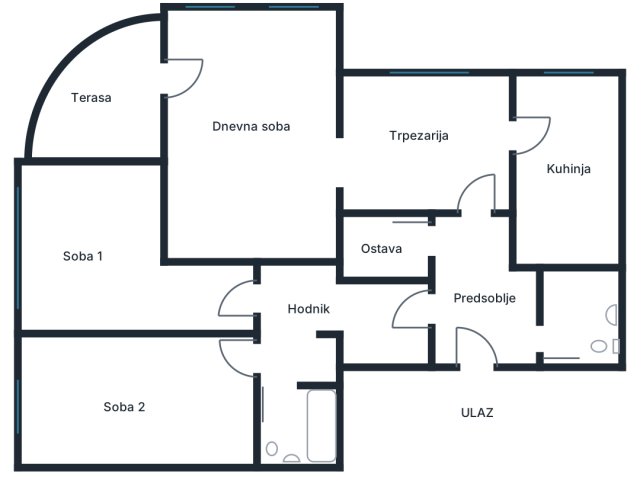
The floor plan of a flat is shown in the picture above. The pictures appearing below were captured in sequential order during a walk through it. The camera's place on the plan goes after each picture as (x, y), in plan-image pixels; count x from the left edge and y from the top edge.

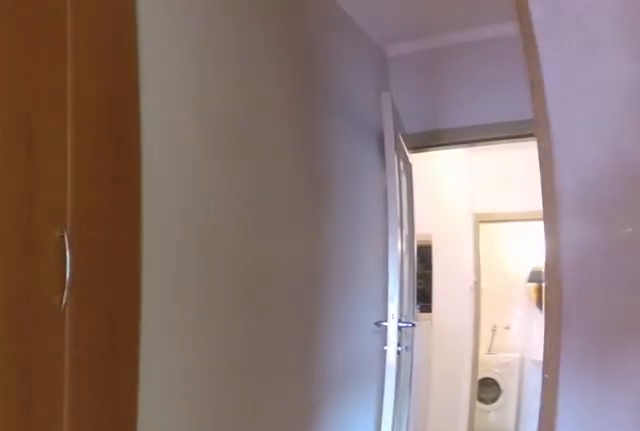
(292, 328)
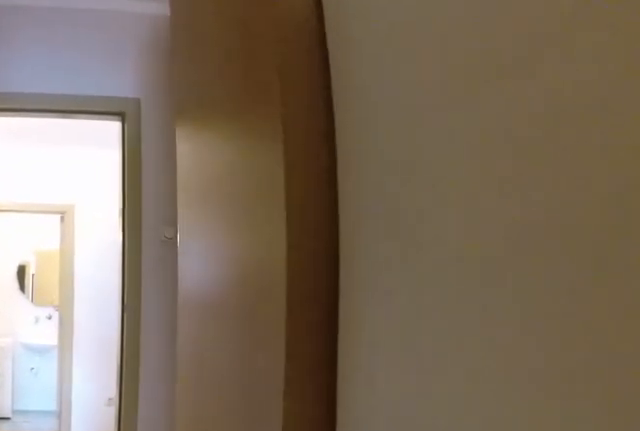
(322, 301)
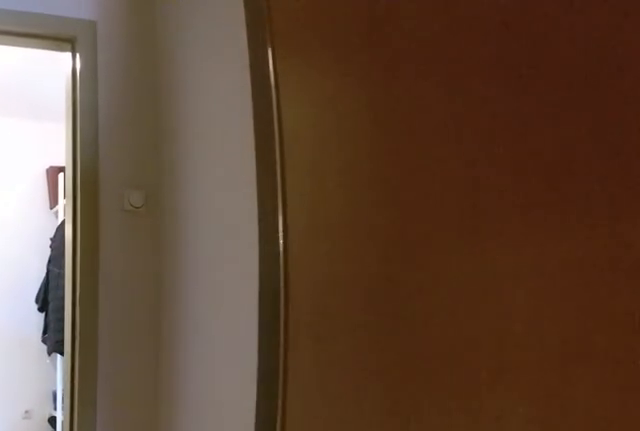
(347, 301)
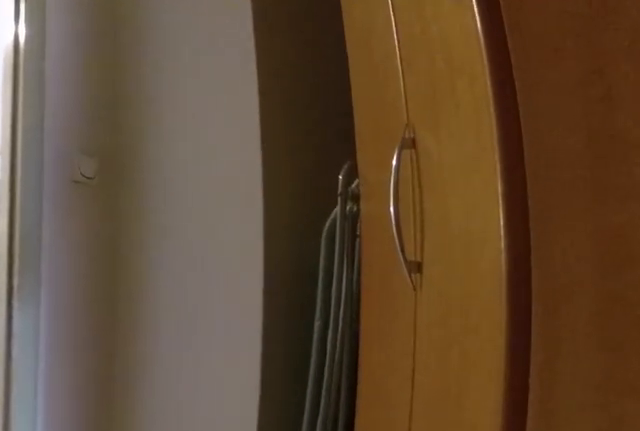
(362, 301)
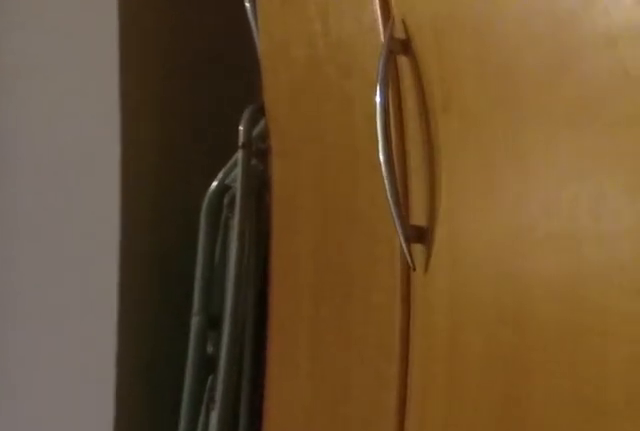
(372, 302)
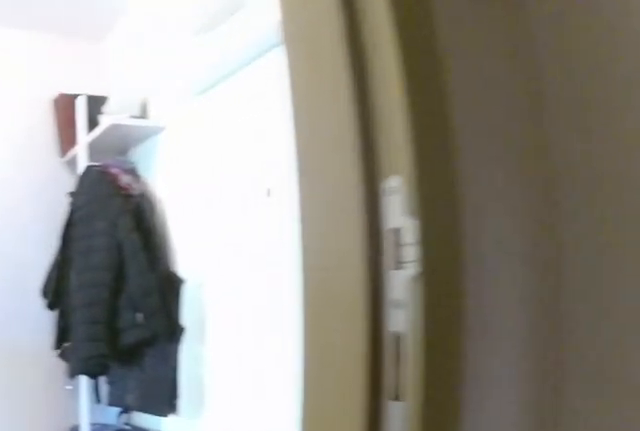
(400, 310)
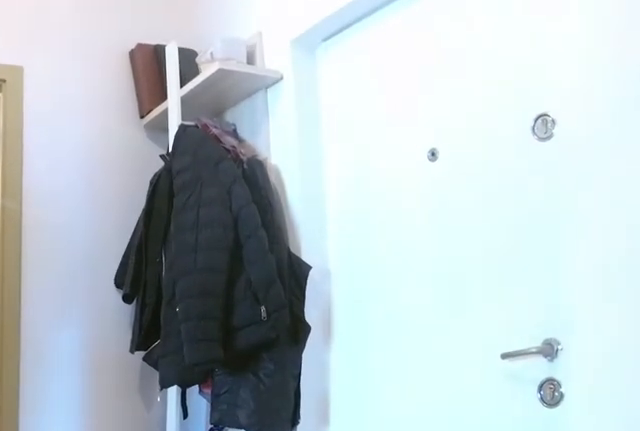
(431, 306)
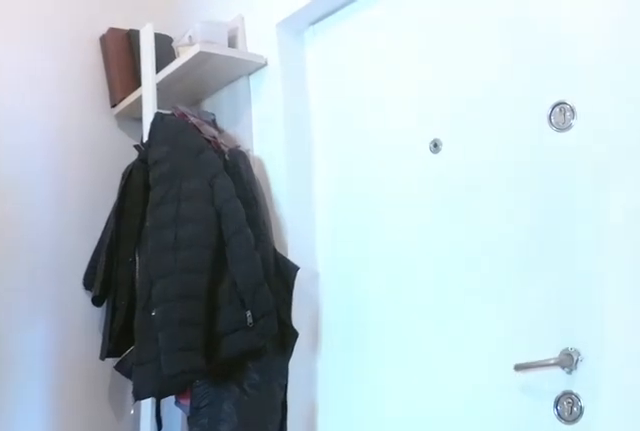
(439, 309)
